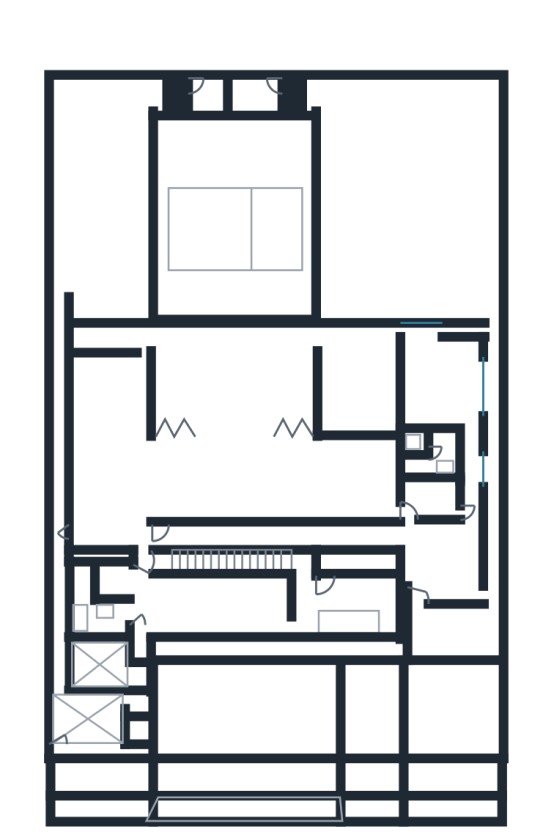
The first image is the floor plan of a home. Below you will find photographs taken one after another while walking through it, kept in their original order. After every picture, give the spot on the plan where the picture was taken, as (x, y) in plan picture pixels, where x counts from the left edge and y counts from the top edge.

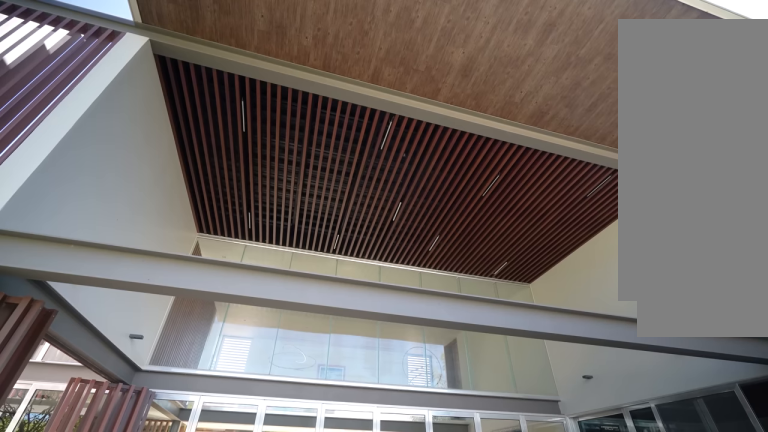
(274, 303)
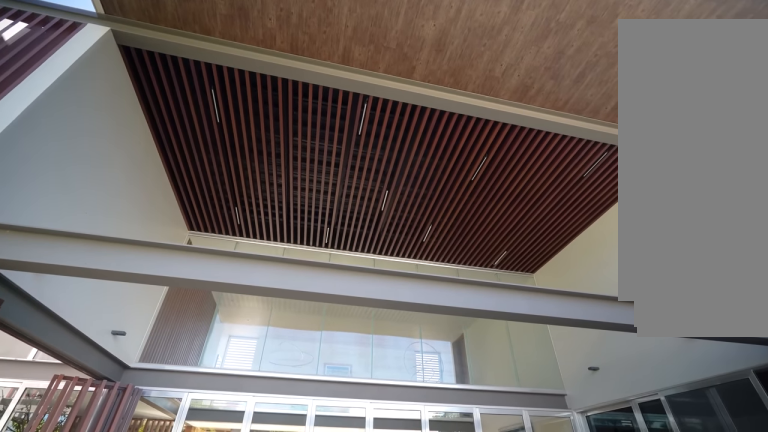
(240, 316)
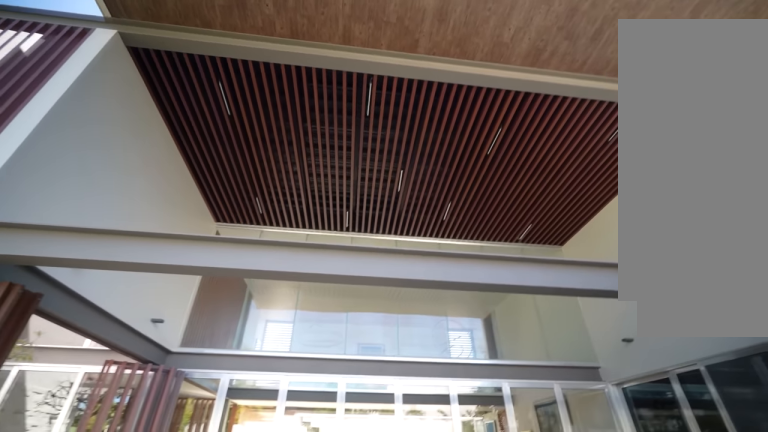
(240, 316)
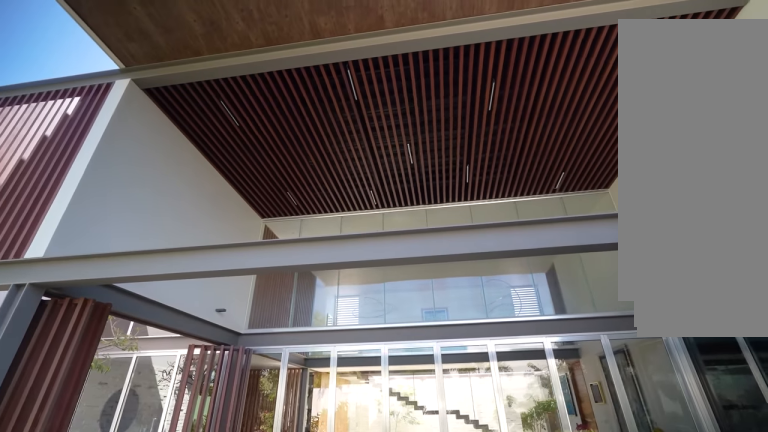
(240, 311)
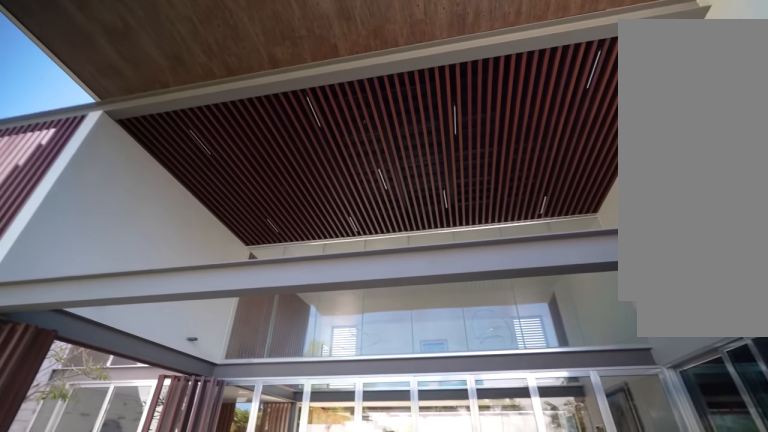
(241, 310)
